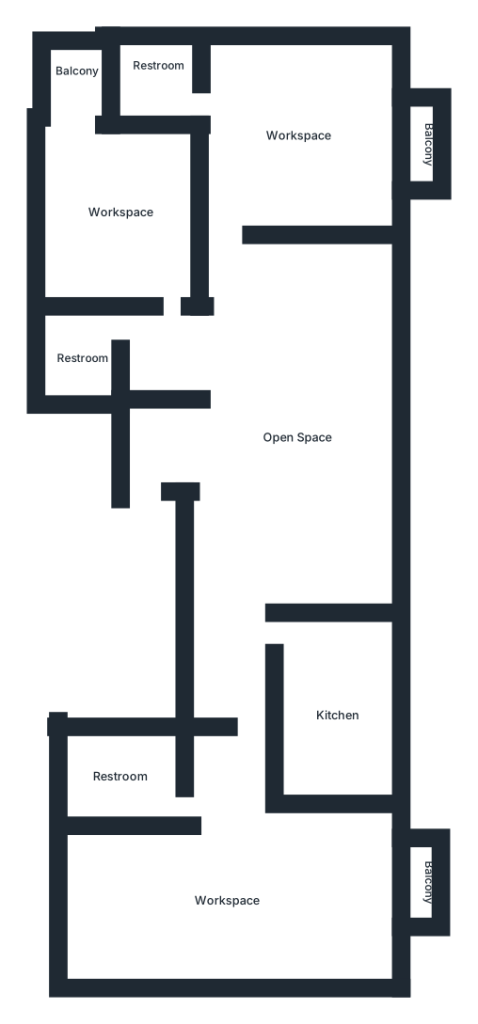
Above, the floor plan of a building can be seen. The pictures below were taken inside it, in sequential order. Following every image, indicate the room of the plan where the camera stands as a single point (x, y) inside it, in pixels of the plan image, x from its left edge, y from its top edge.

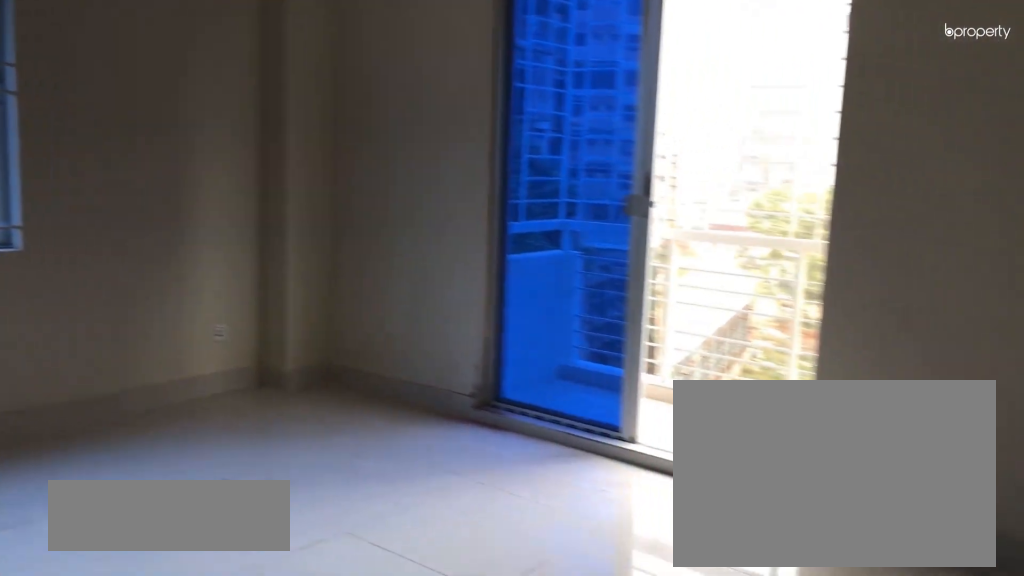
(293, 133)
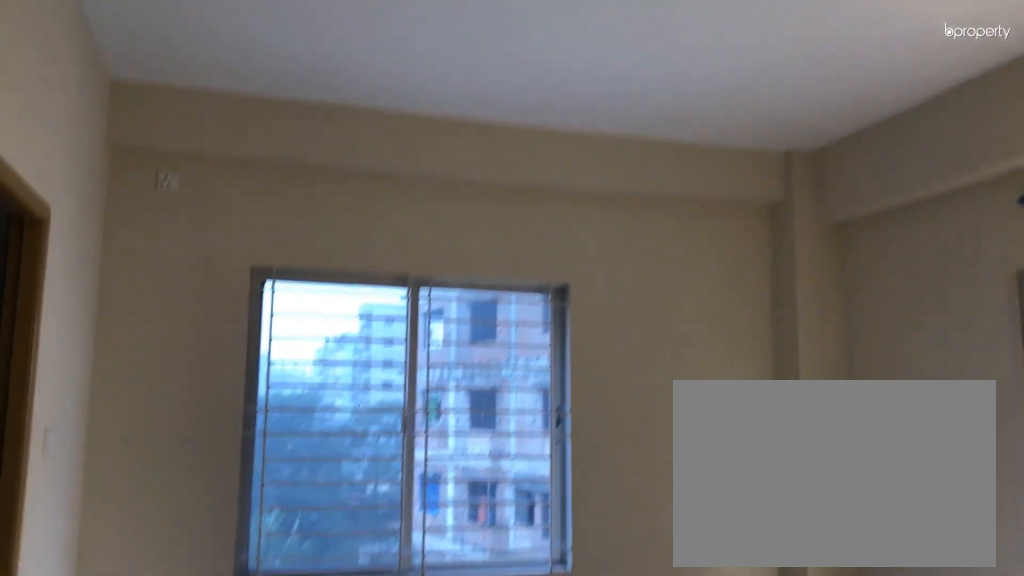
(293, 133)
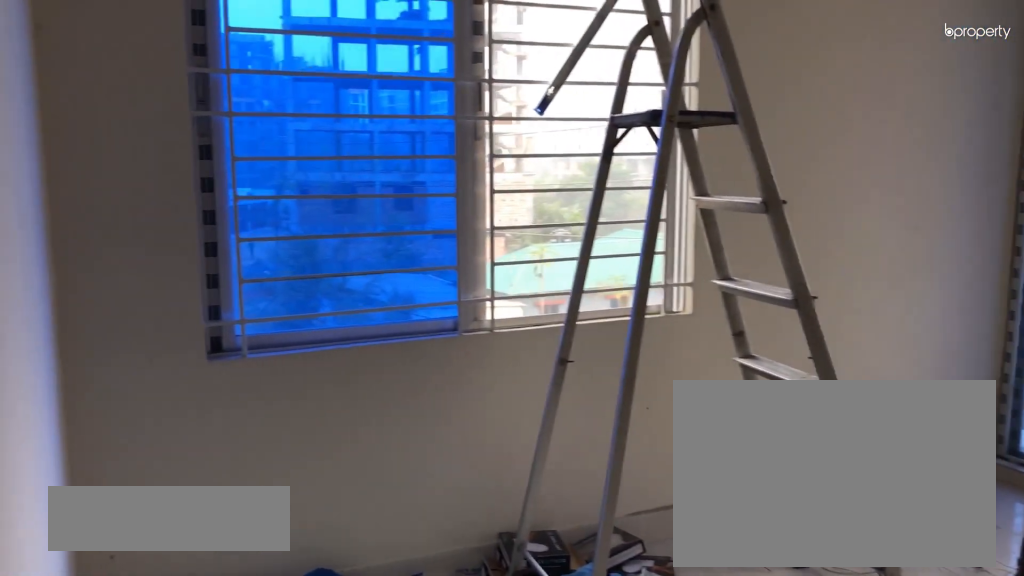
(134, 215)
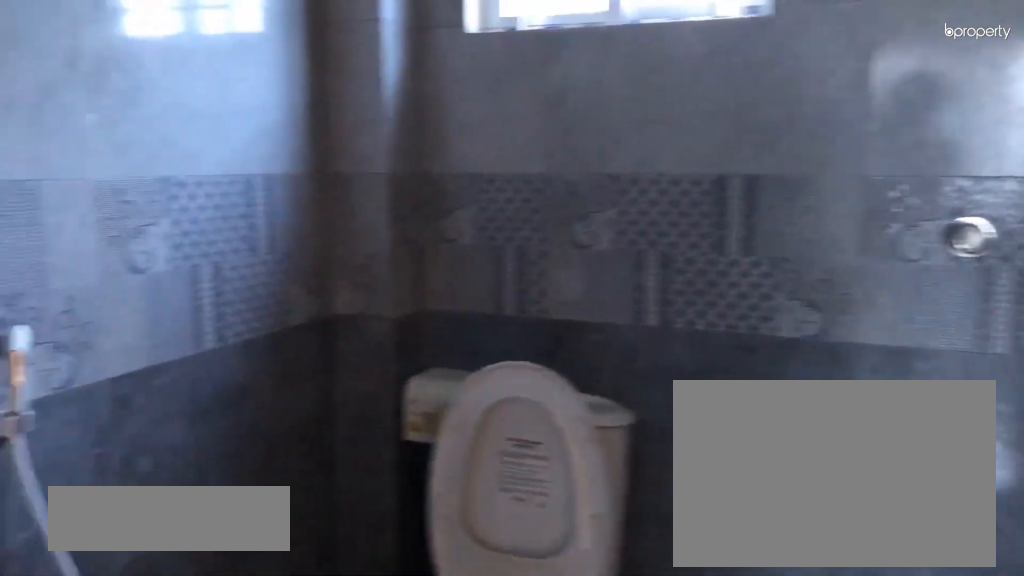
(82, 357)
